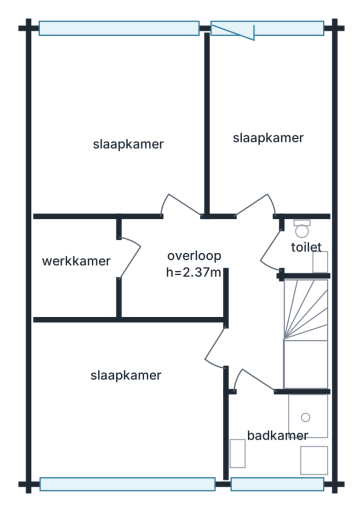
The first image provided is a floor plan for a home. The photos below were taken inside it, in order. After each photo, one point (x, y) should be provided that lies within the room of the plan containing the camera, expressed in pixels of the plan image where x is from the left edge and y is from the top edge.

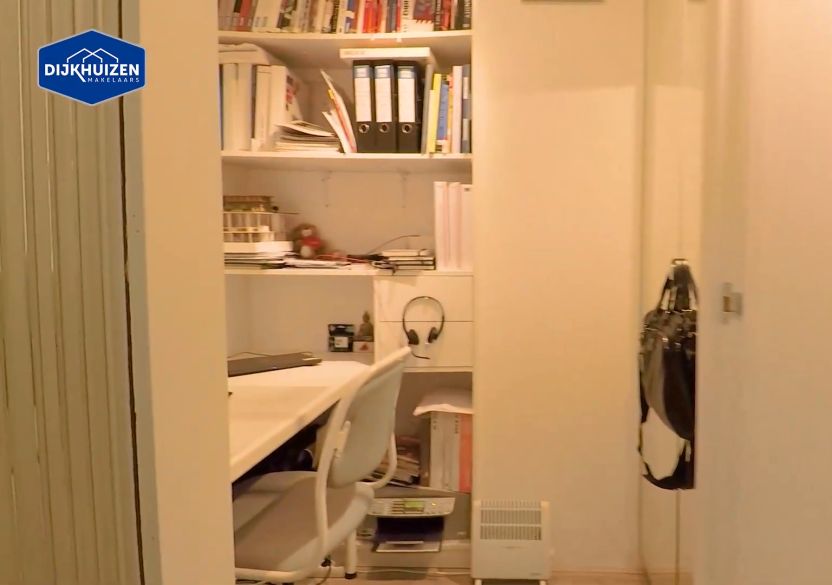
(254, 303)
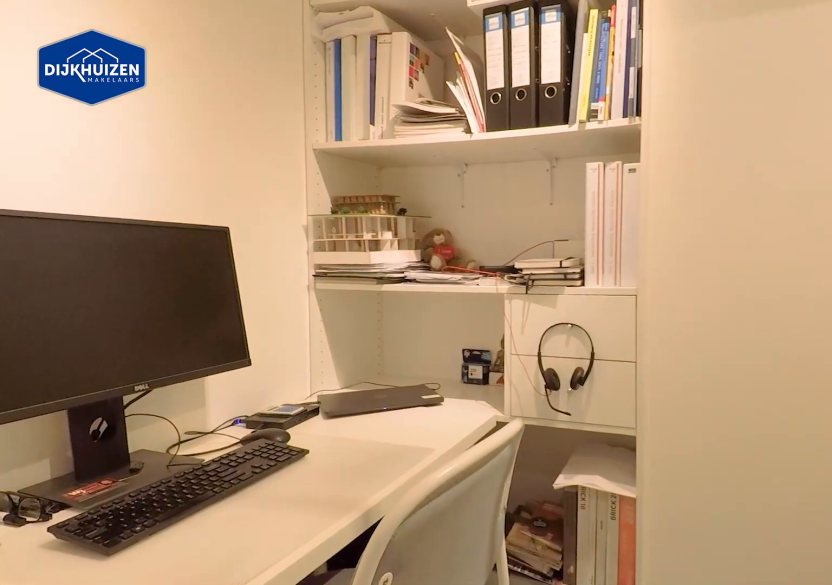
(76, 268)
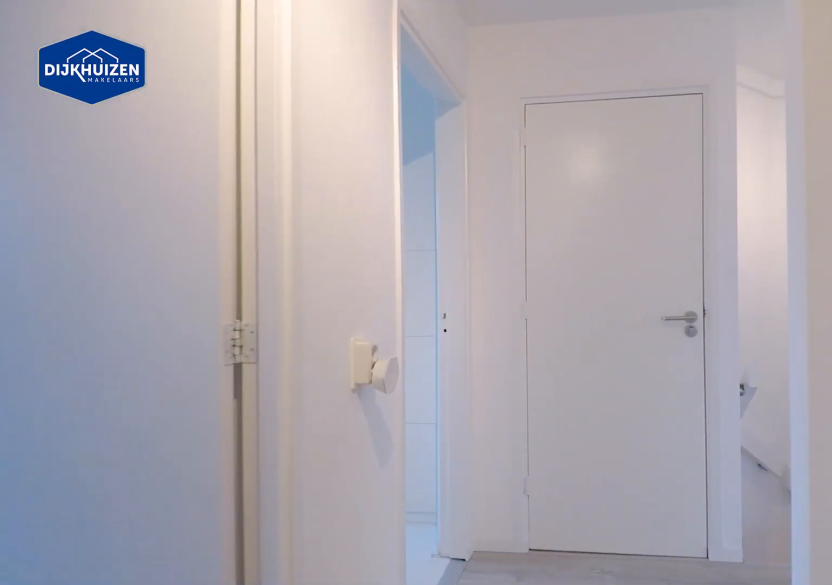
(255, 304)
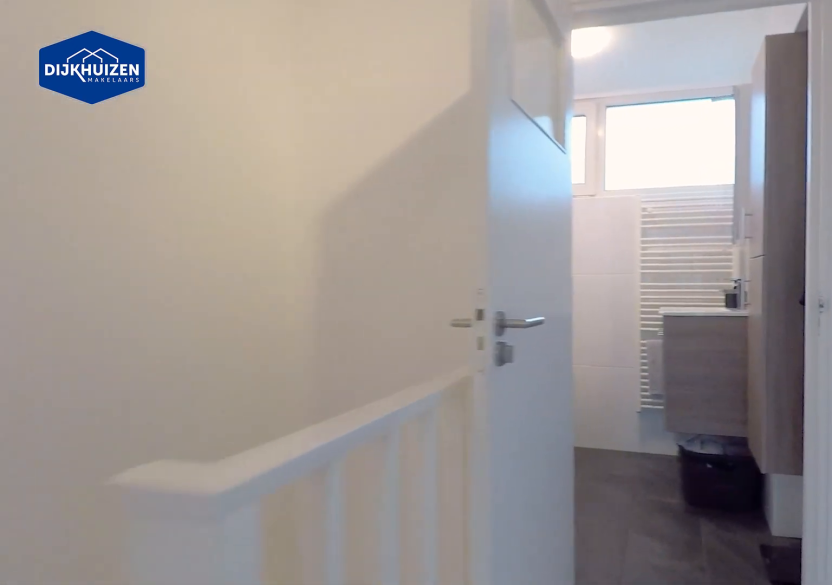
(255, 304)
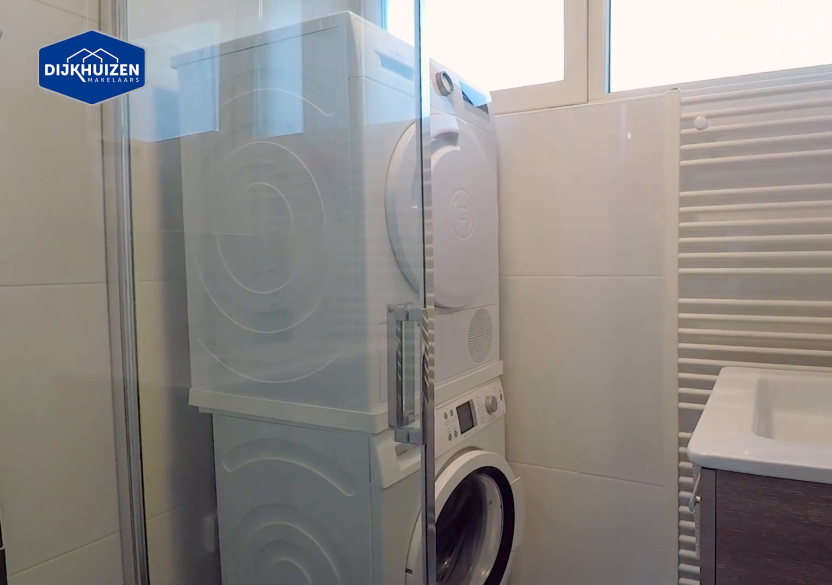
(277, 443)
